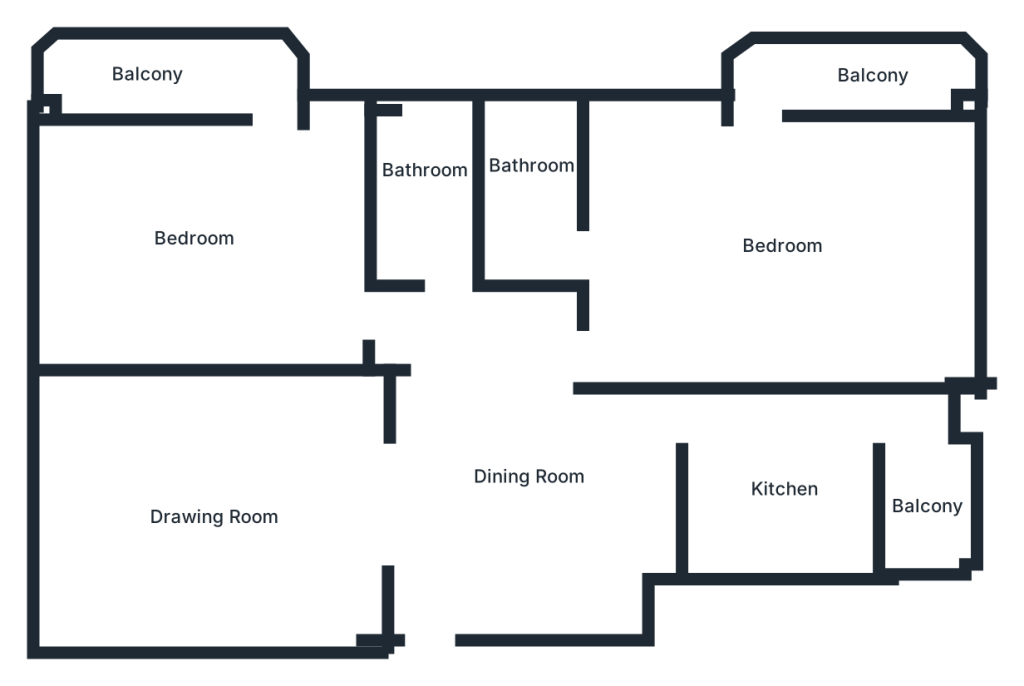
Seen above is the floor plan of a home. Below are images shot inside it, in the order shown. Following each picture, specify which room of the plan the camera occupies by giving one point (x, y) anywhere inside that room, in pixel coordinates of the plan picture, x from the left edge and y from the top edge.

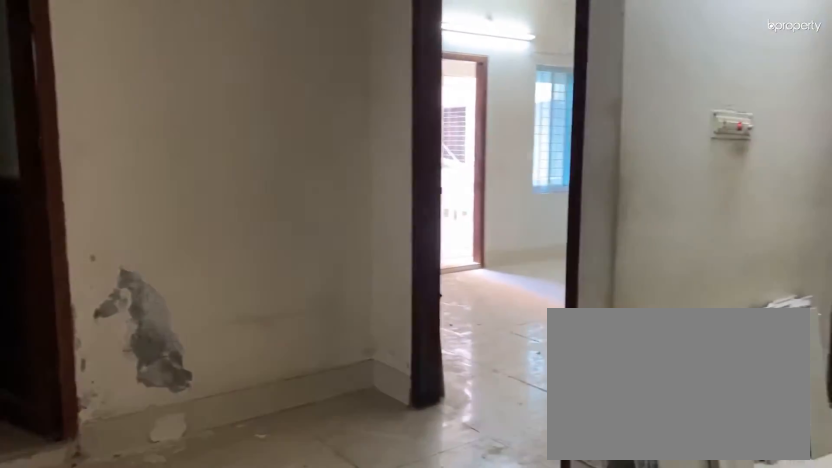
(519, 462)
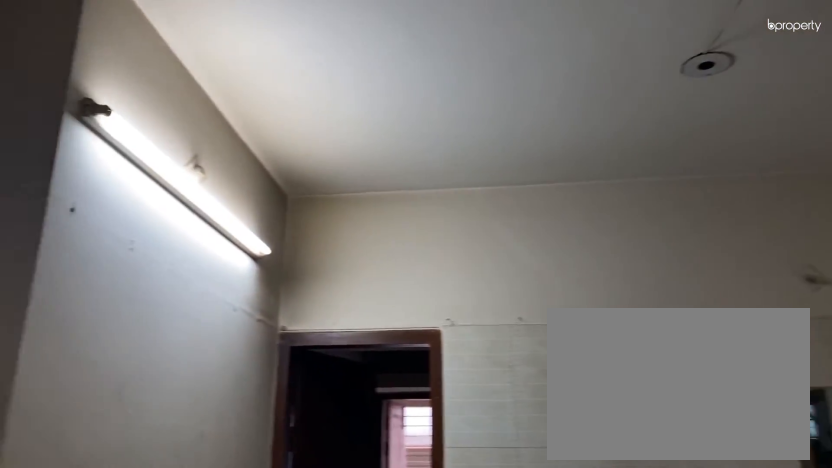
(519, 462)
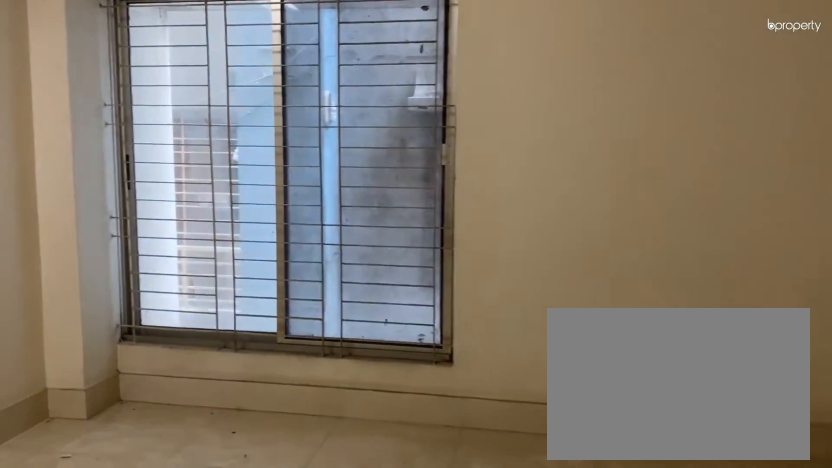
(203, 502)
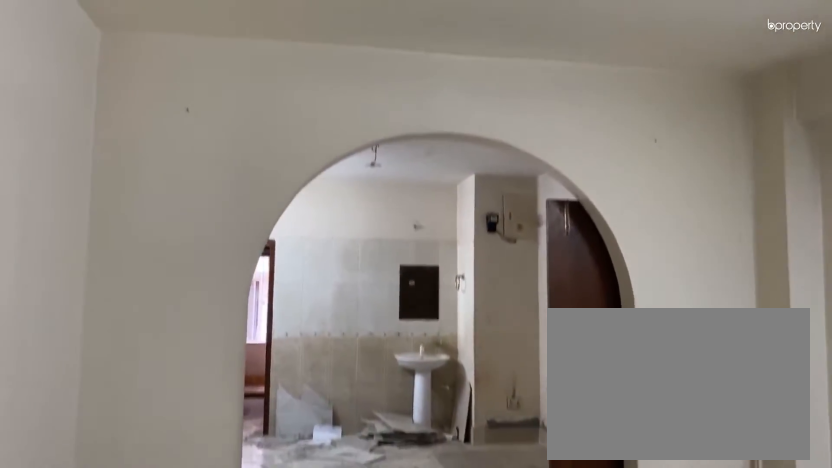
(203, 502)
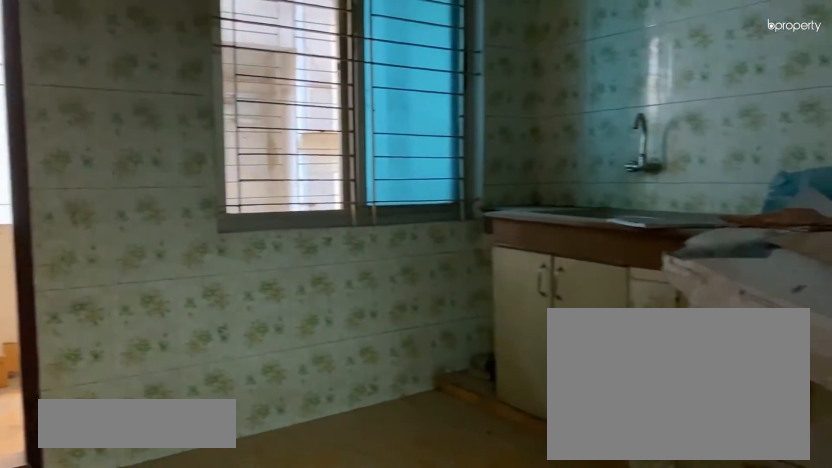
(776, 487)
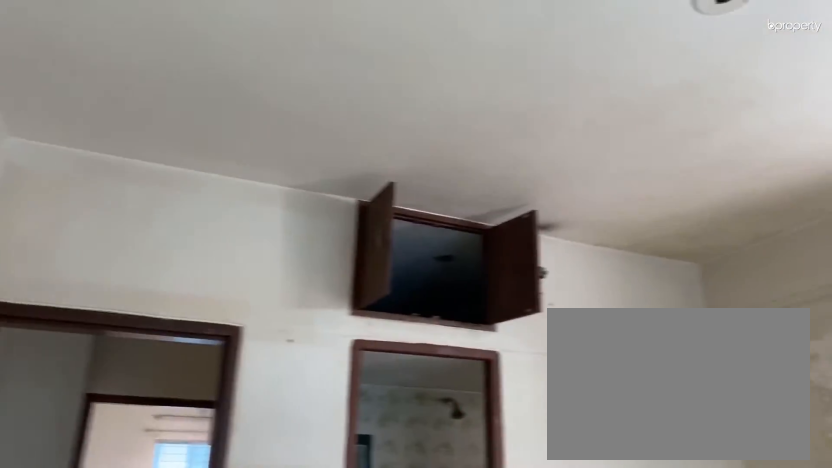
(783, 233)
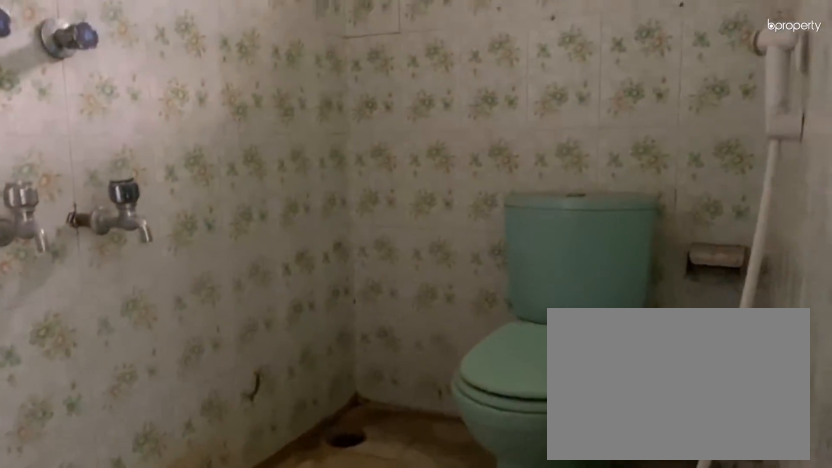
(527, 177)
